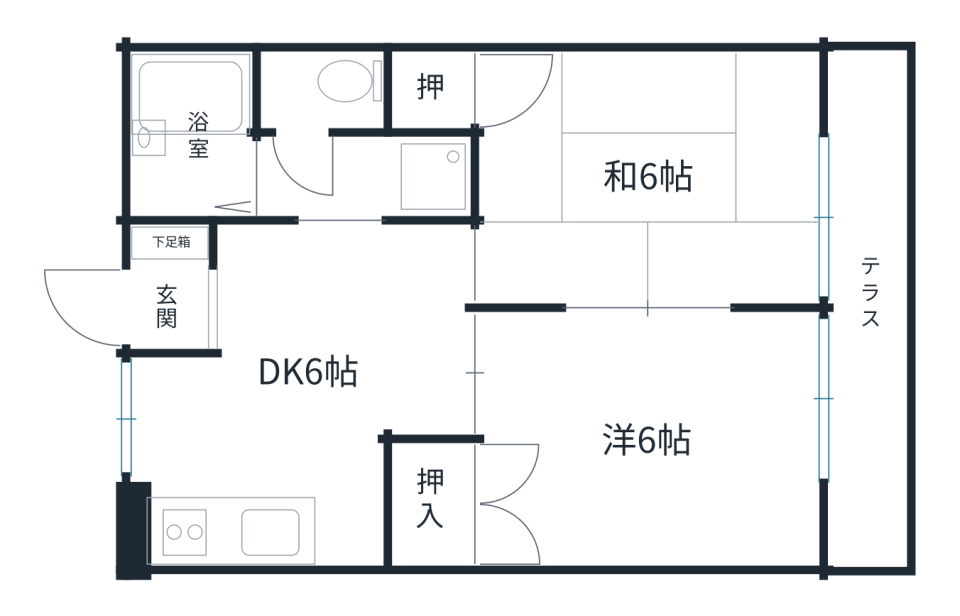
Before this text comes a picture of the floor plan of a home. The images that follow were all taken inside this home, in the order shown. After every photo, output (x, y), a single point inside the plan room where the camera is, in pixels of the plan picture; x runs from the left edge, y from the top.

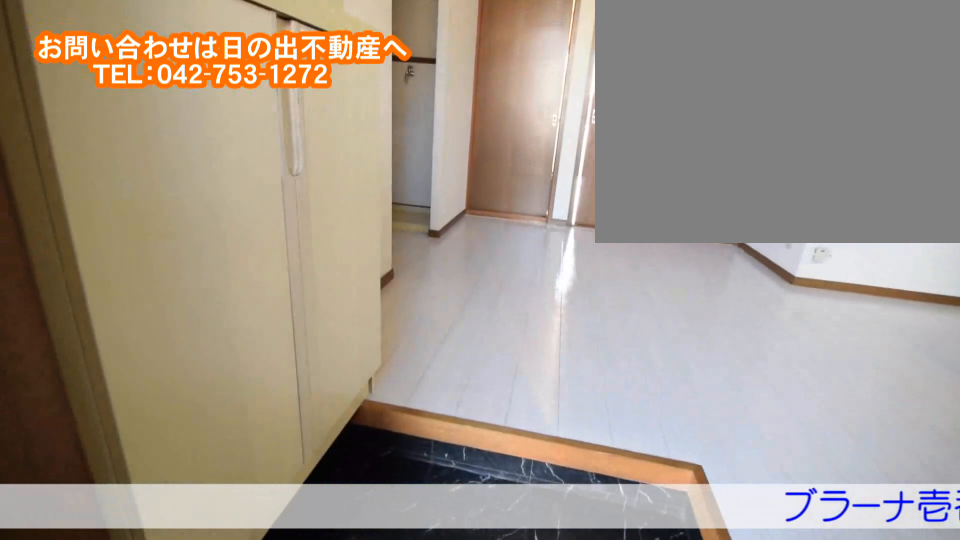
(209, 305)
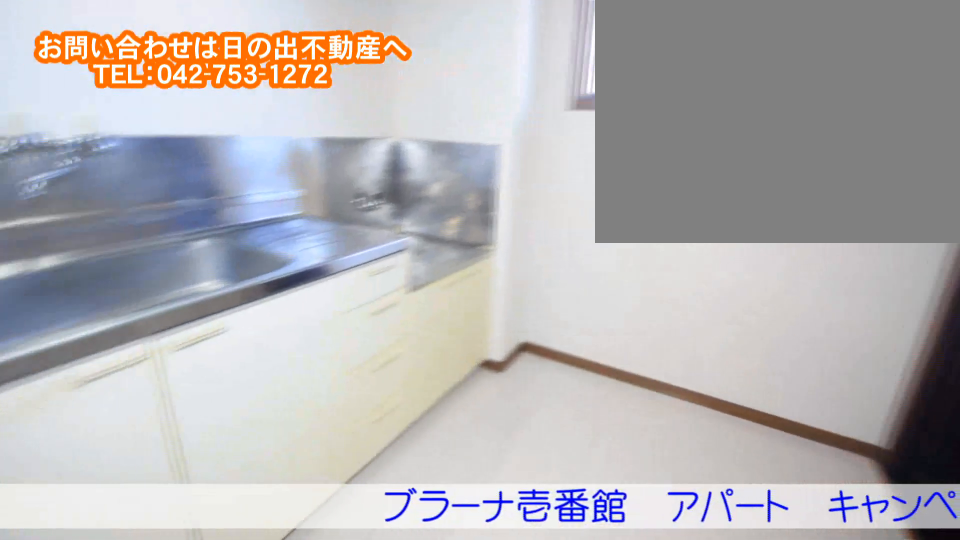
(315, 412)
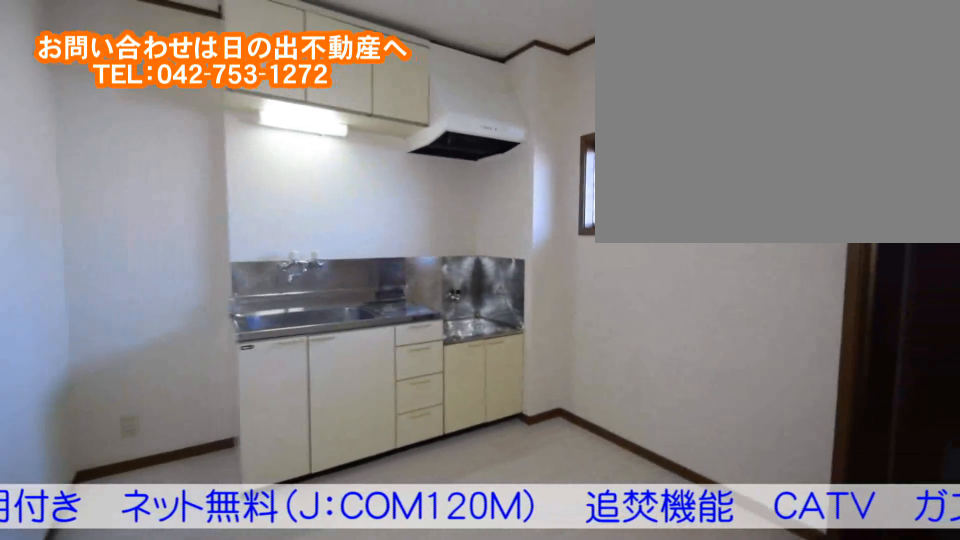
(314, 412)
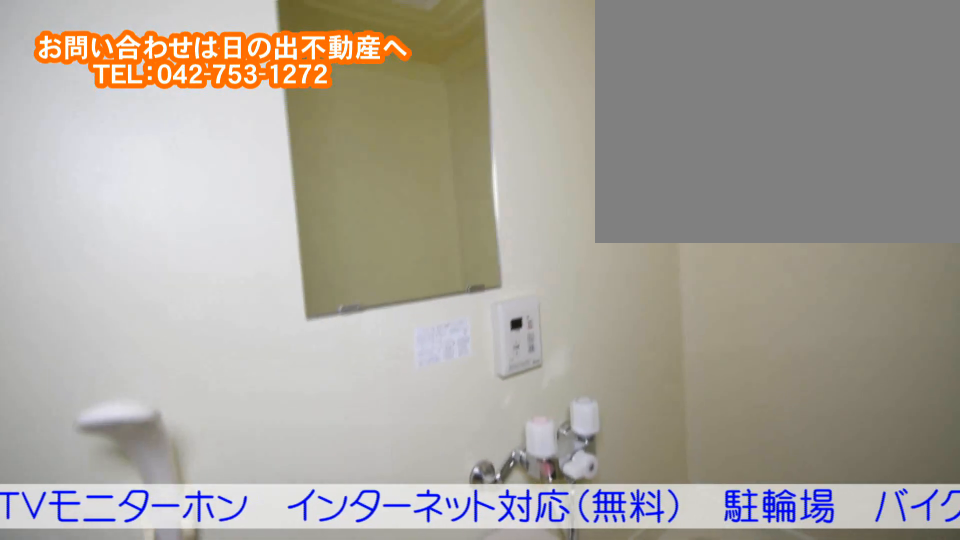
(194, 157)
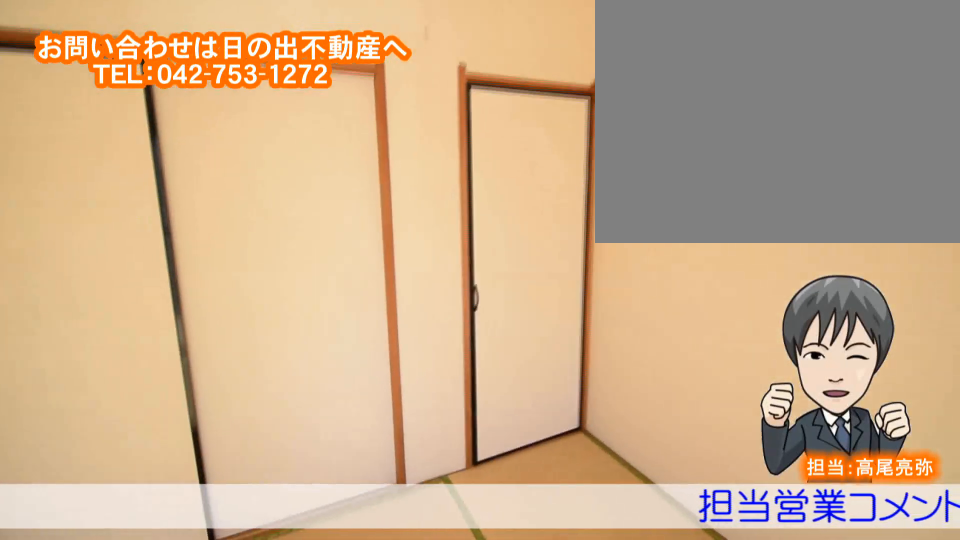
(731, 175)
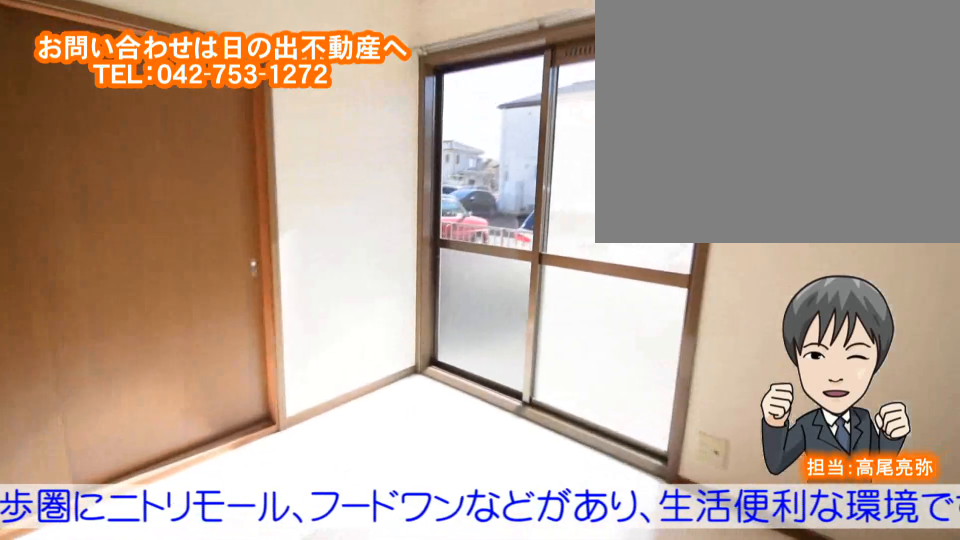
(739, 428)
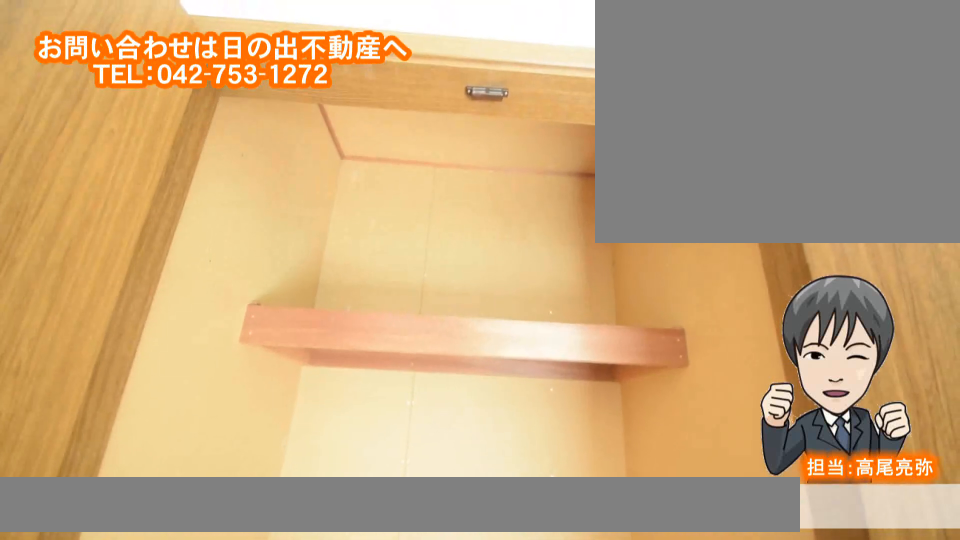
(738, 429)
